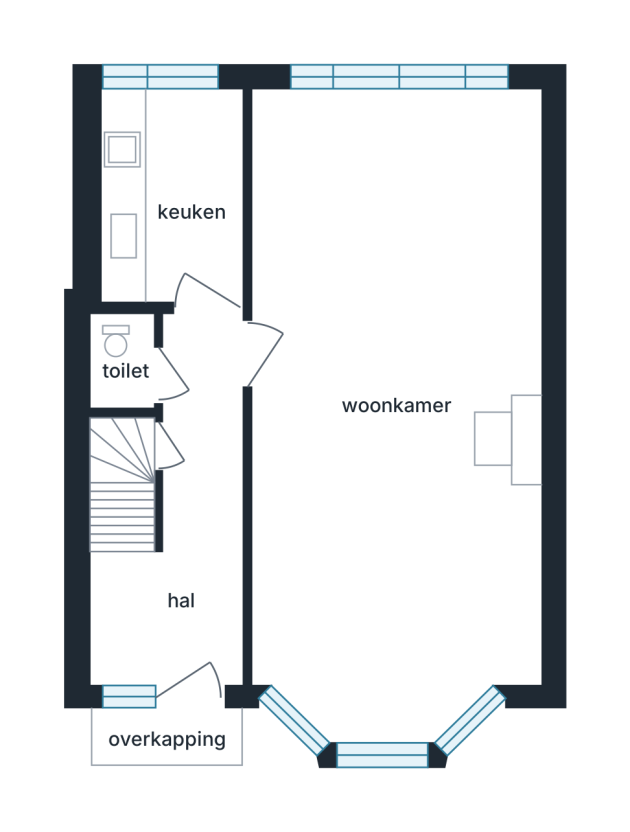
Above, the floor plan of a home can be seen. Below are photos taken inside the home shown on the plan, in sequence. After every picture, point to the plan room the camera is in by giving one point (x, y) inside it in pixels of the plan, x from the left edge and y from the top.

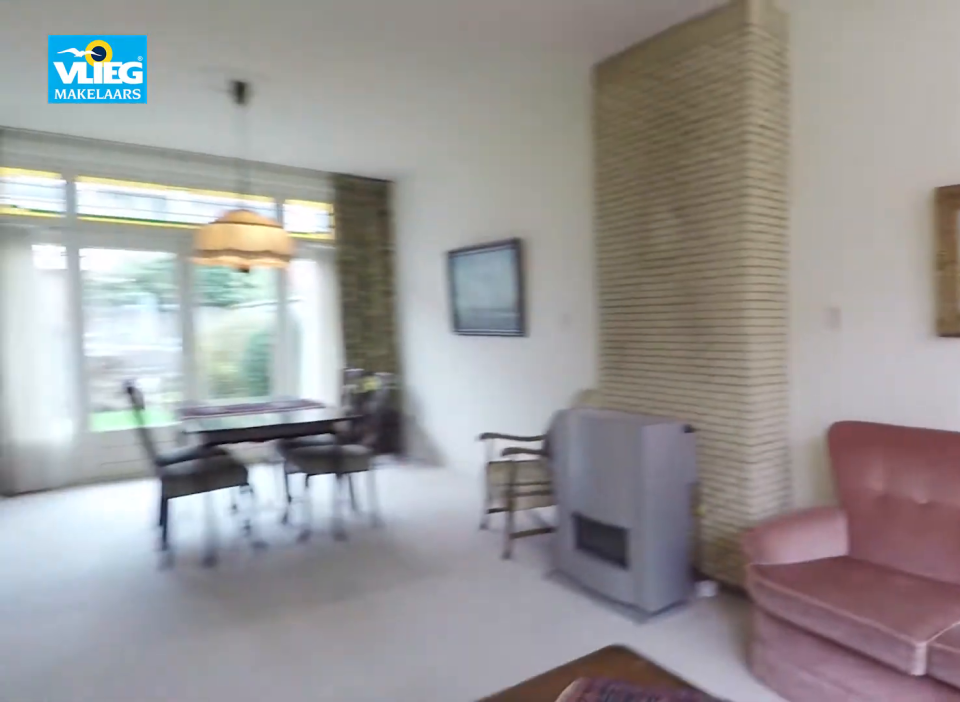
(387, 149)
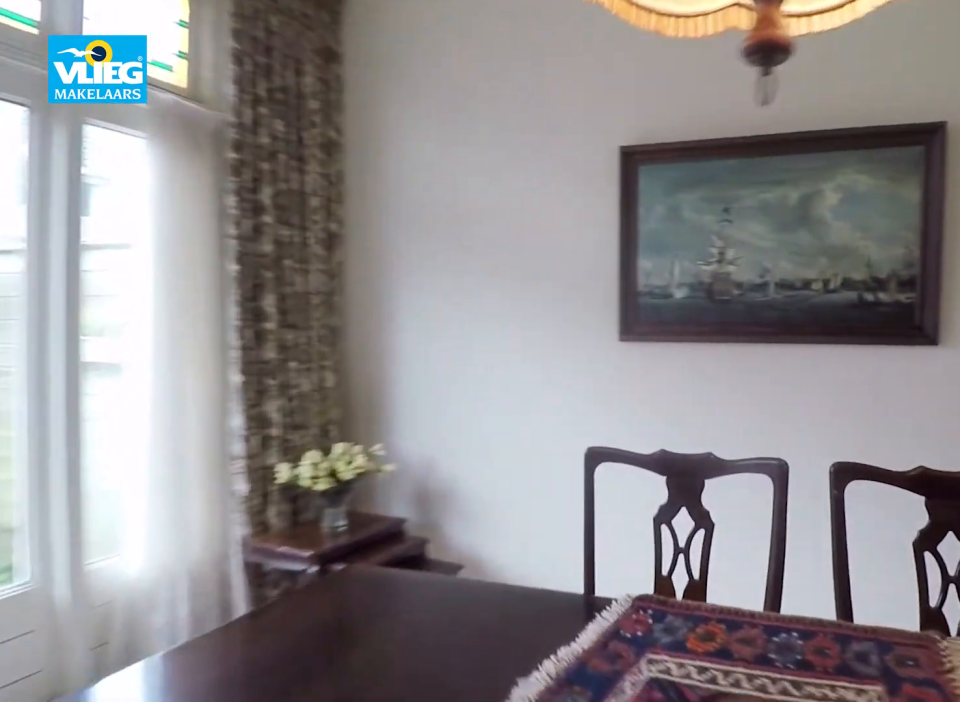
(387, 149)
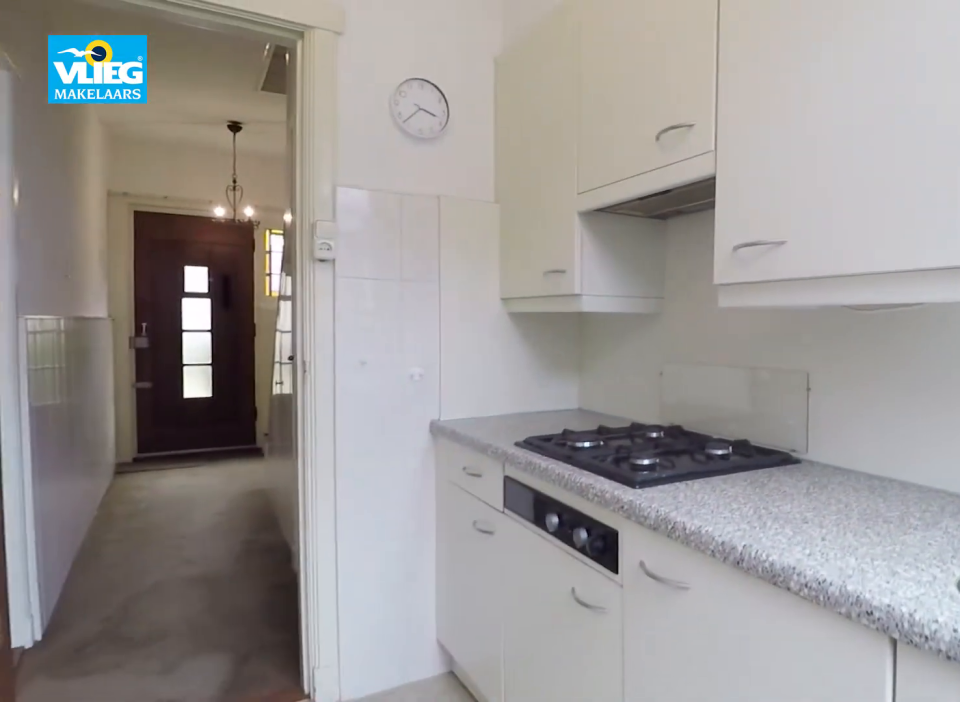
(172, 194)
